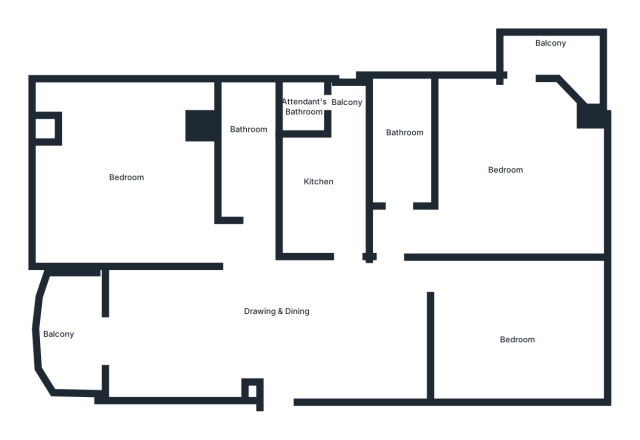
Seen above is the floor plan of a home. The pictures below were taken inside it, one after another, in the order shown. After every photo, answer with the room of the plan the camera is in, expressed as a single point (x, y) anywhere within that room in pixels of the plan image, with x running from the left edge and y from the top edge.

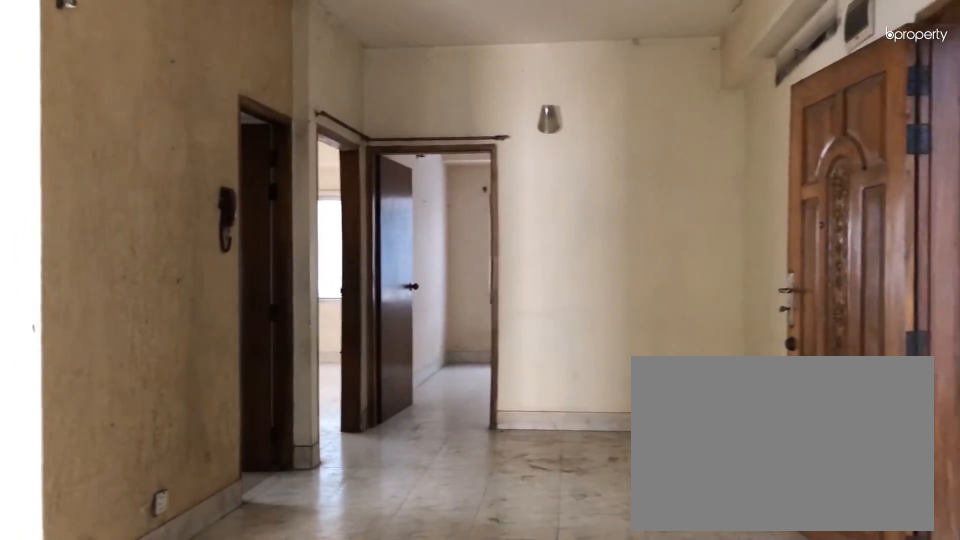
(282, 309)
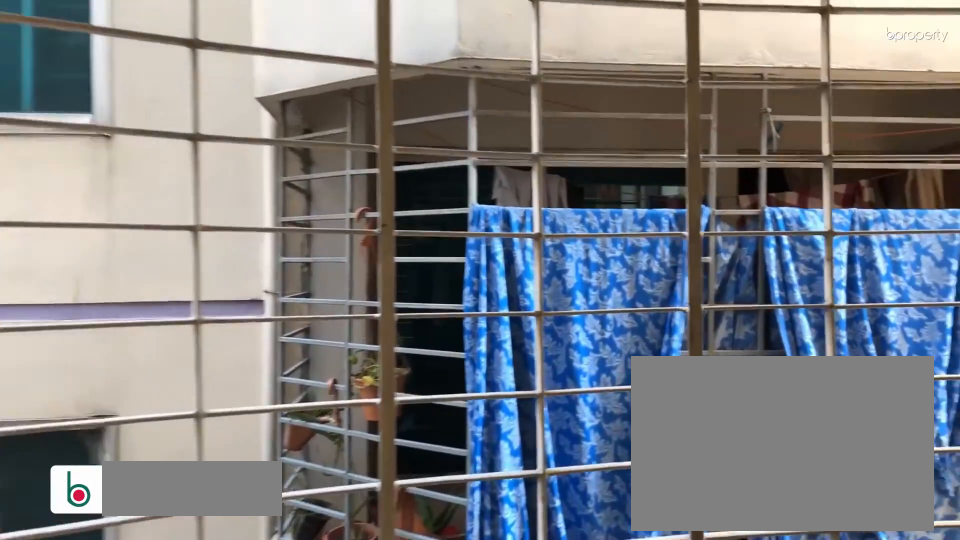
(61, 326)
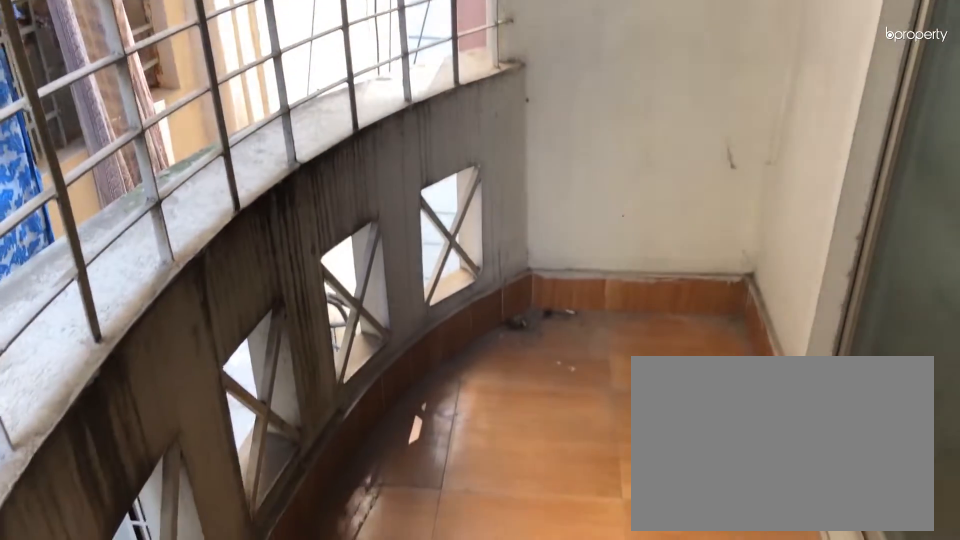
(61, 326)
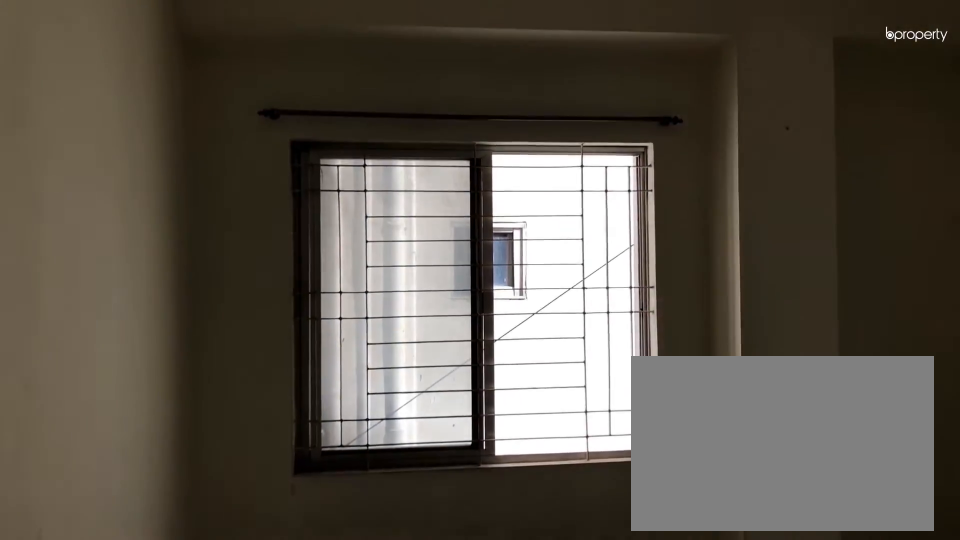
(121, 177)
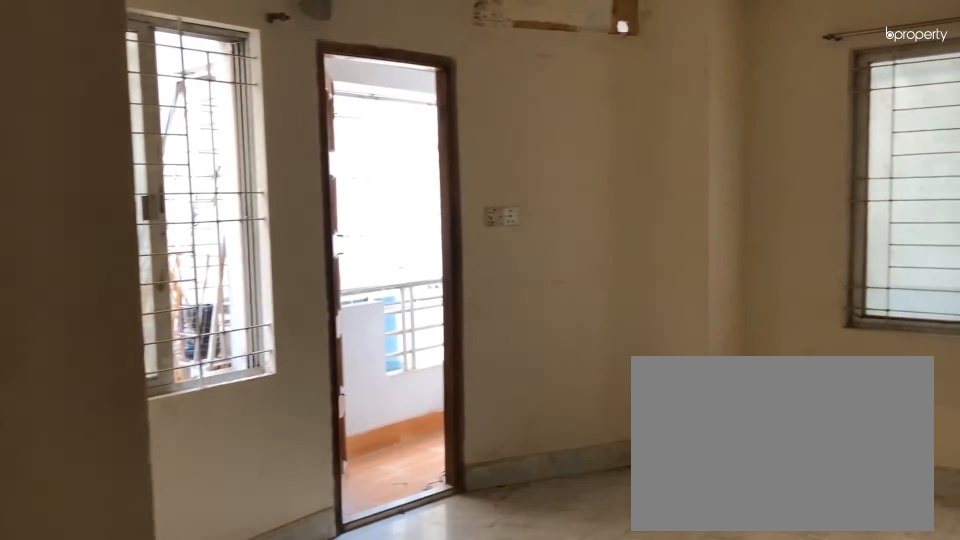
(510, 177)
